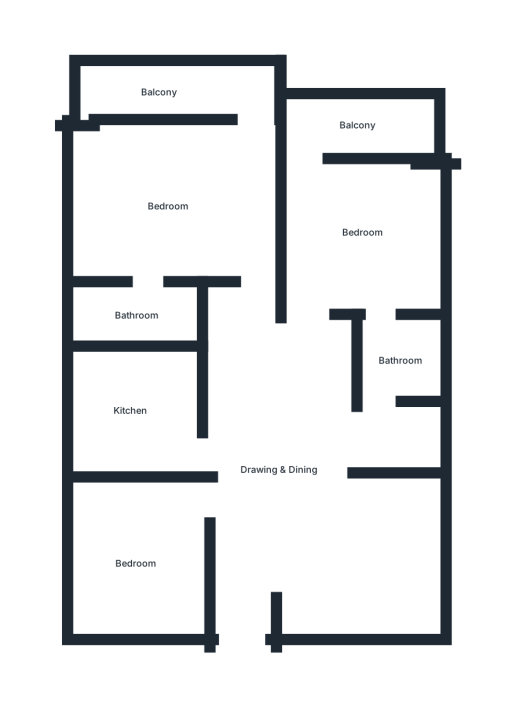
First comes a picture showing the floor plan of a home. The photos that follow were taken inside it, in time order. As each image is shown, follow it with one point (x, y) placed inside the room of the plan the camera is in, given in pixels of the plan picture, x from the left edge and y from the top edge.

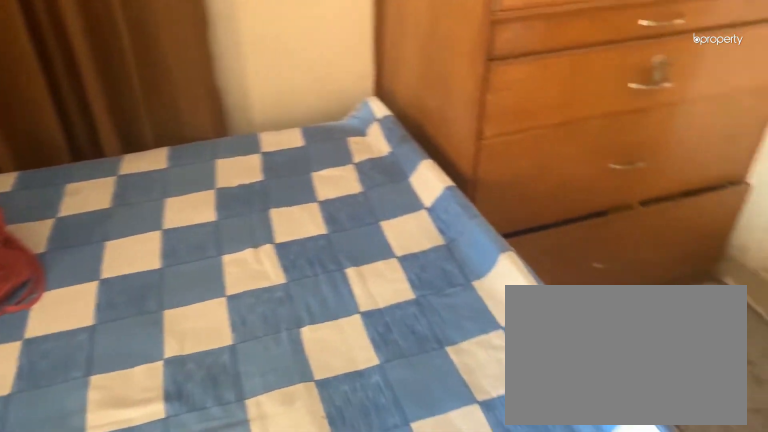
(363, 241)
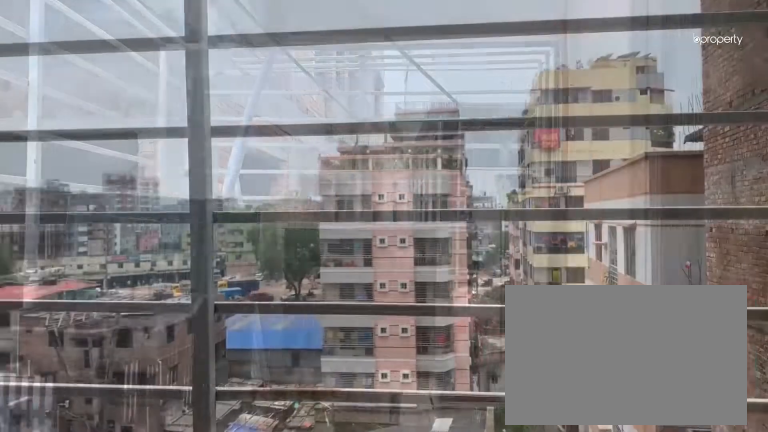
(353, 129)
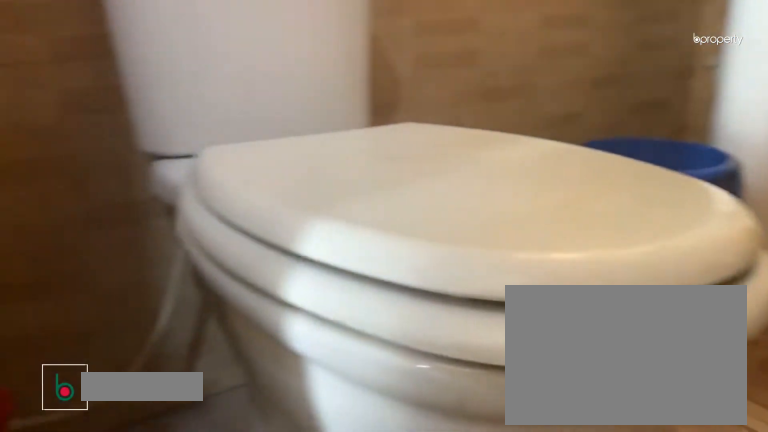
(399, 365)
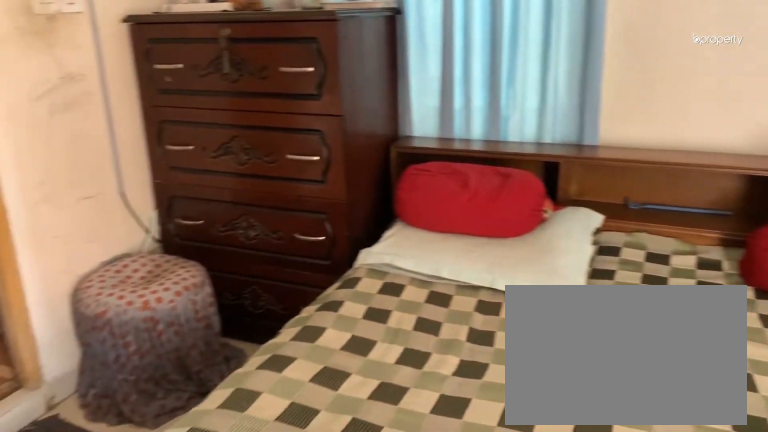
(173, 198)
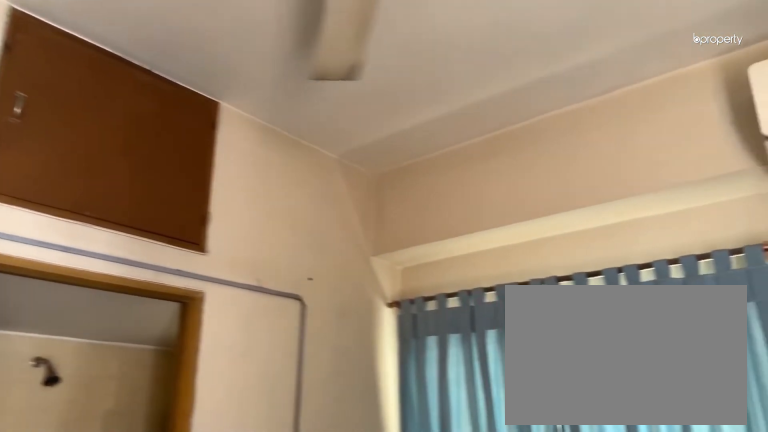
(173, 198)
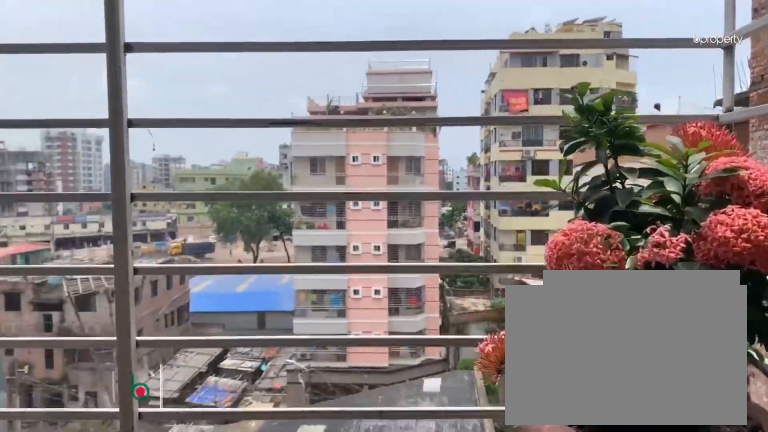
(191, 95)
